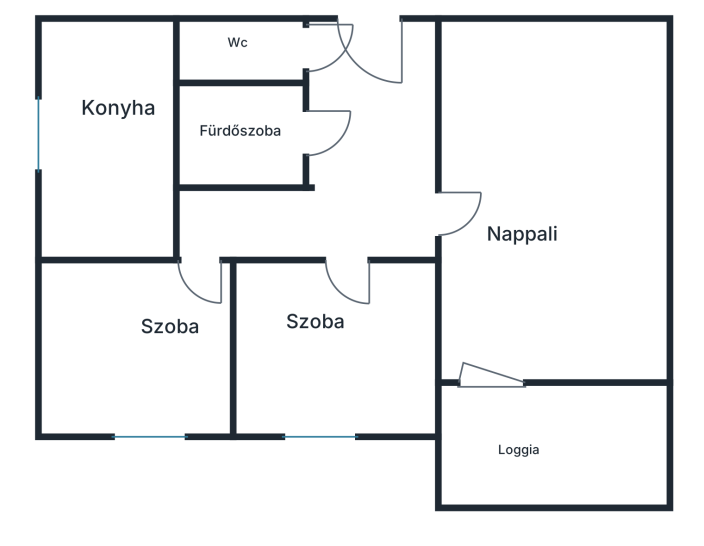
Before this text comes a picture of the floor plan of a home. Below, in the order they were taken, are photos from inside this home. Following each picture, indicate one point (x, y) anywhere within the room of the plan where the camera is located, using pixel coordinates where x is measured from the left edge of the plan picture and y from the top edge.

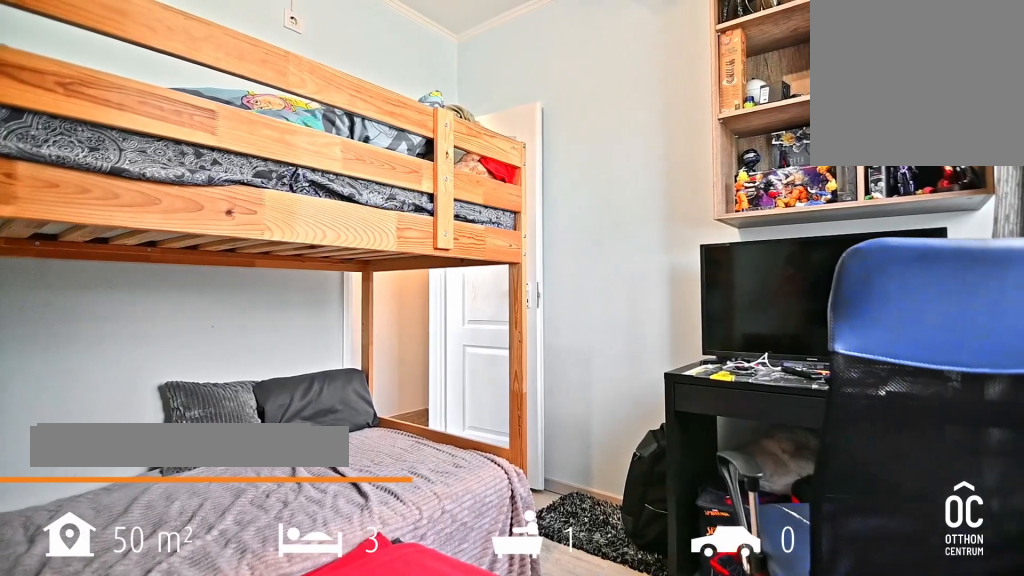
(130, 338)
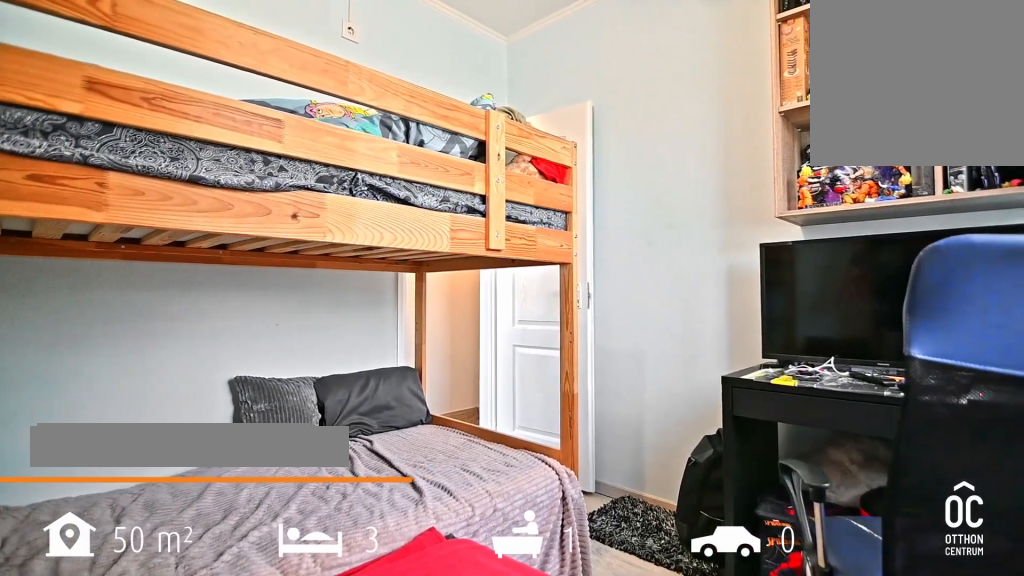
(130, 338)
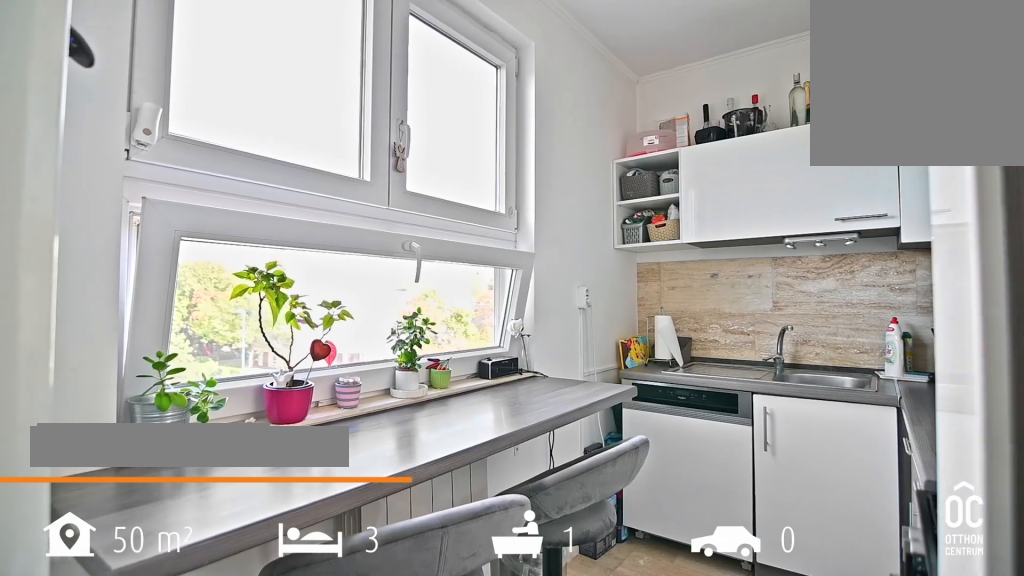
(108, 140)
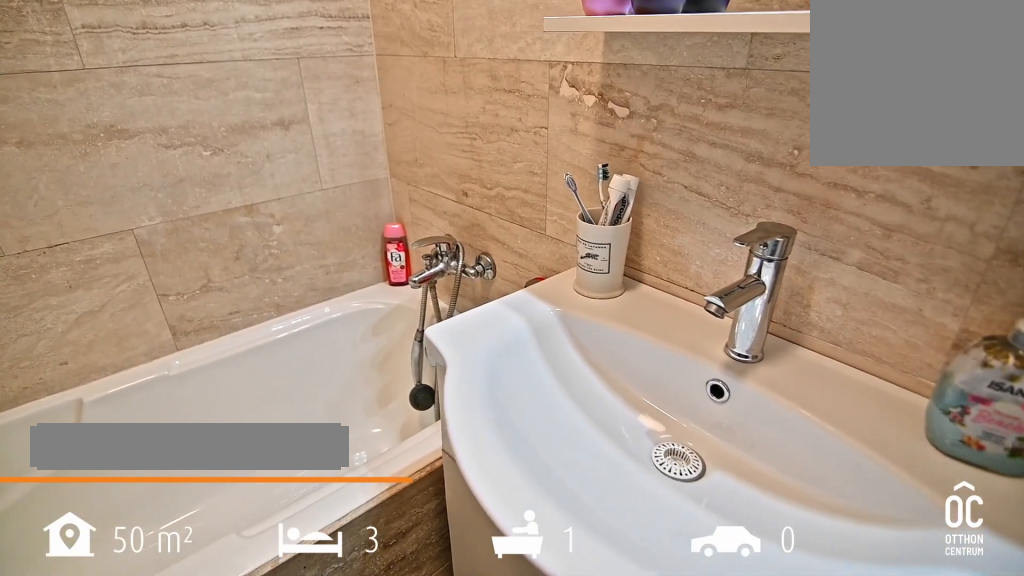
(246, 133)
